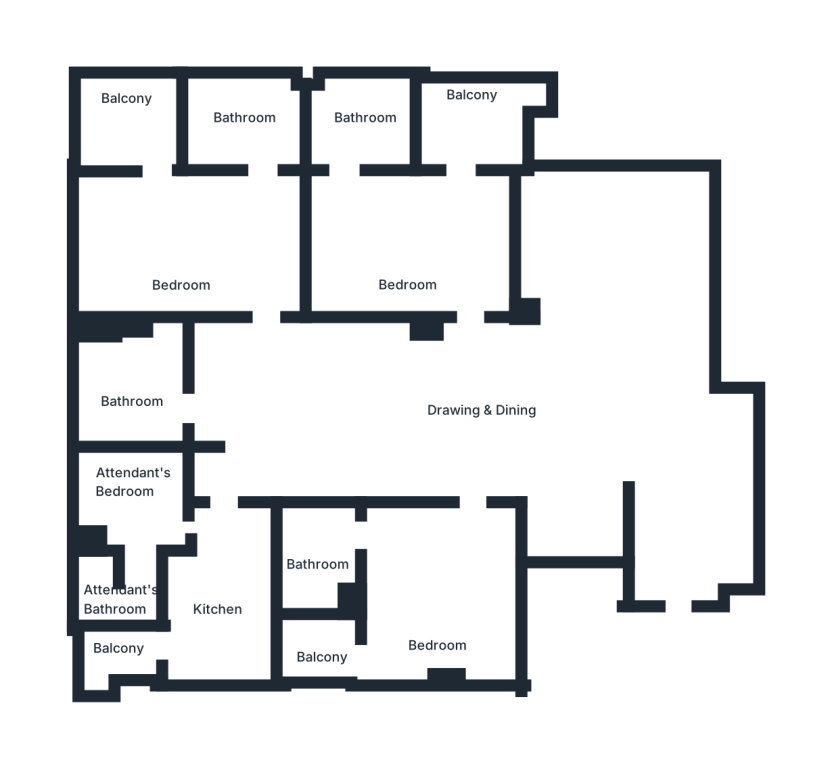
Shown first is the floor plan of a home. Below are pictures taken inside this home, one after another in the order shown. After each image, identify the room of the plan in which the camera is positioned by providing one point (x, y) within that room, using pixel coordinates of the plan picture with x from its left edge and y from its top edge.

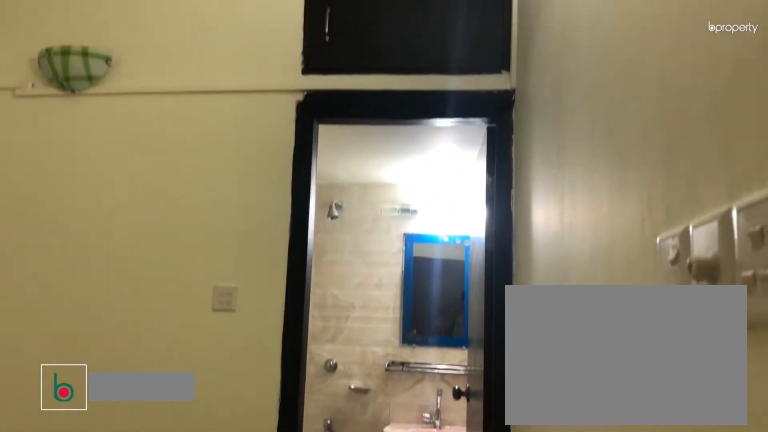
(433, 583)
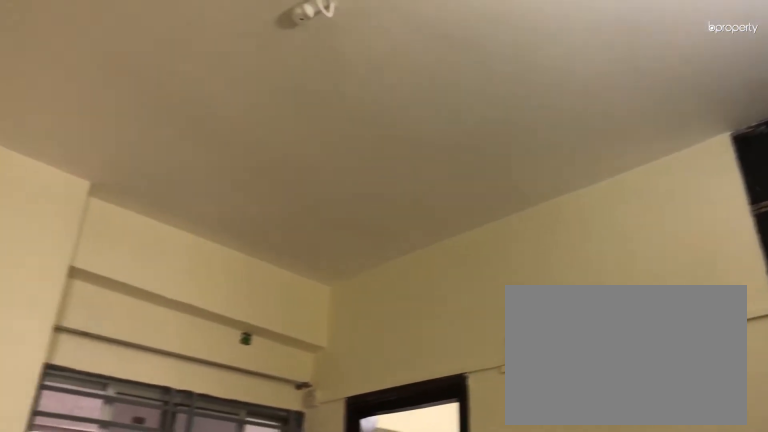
(433, 583)
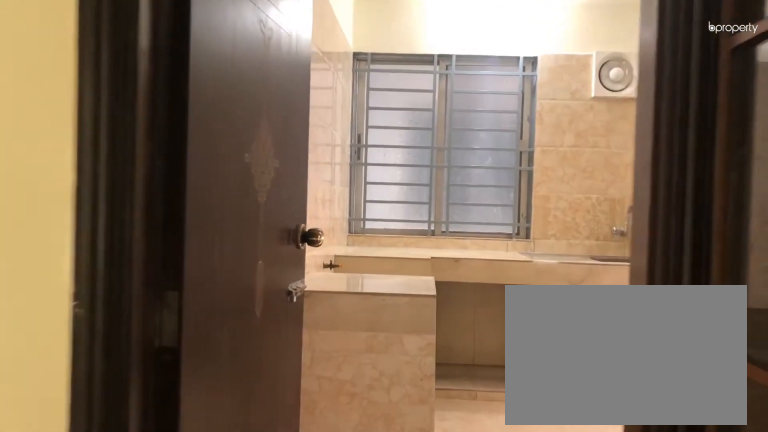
(225, 602)
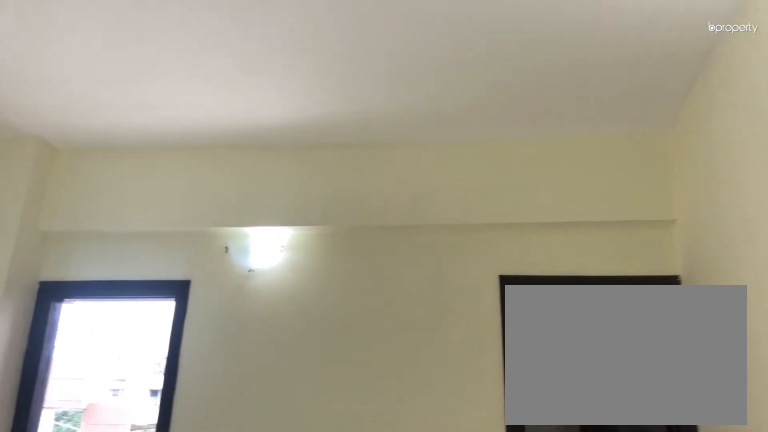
(191, 263)
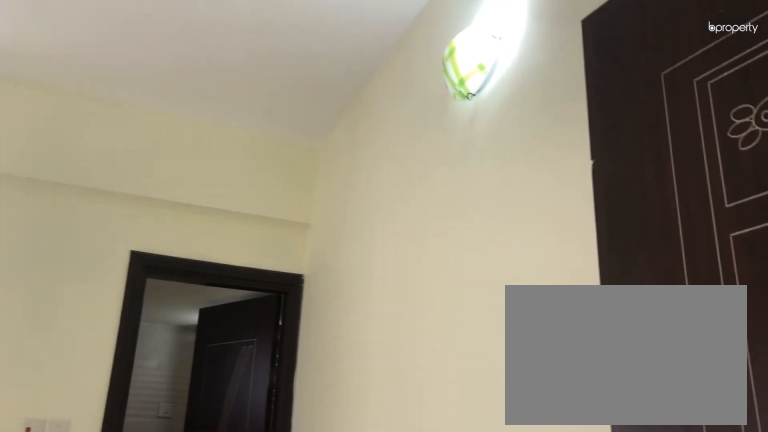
(191, 263)
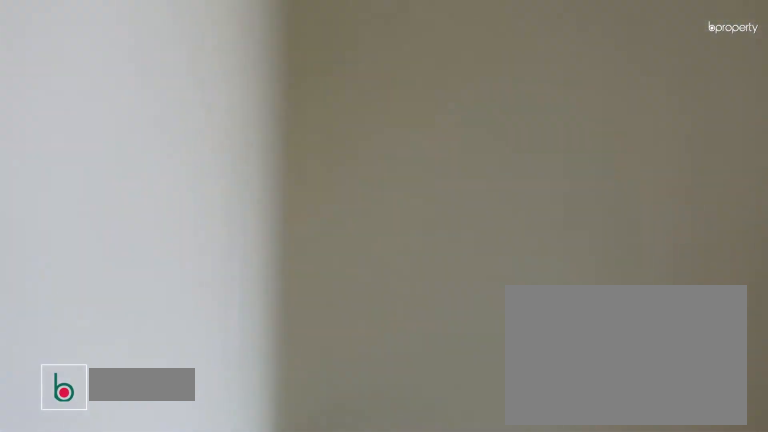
(413, 258)
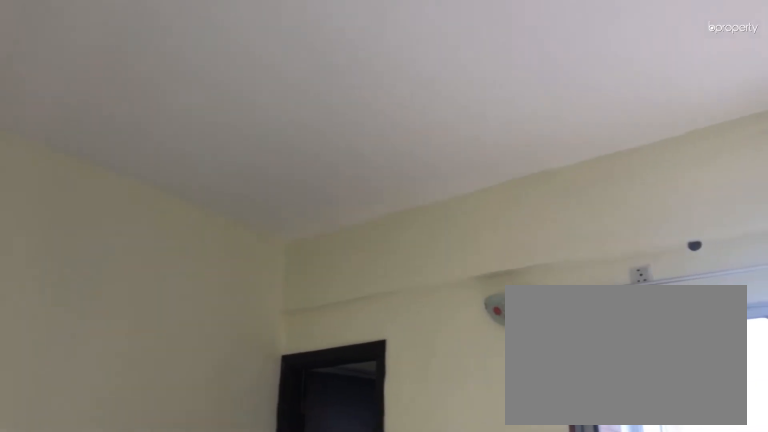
(413, 258)
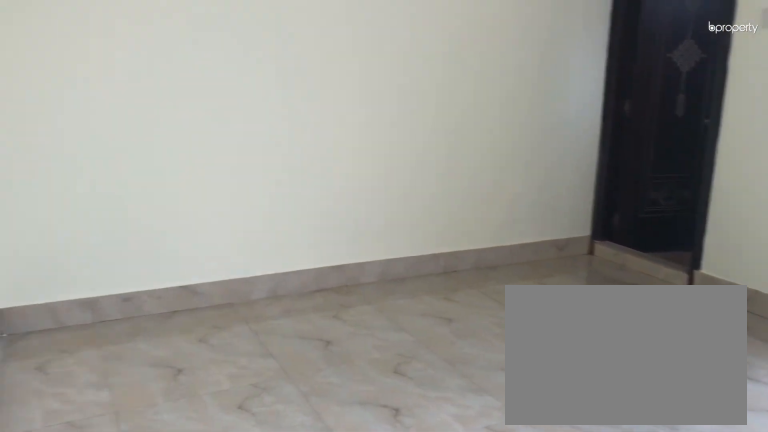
(413, 258)
